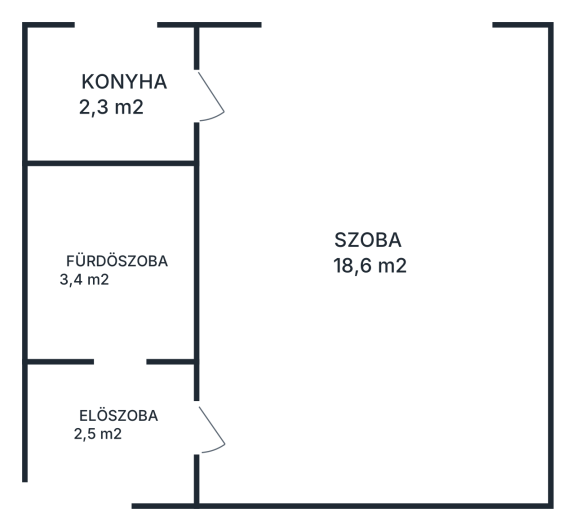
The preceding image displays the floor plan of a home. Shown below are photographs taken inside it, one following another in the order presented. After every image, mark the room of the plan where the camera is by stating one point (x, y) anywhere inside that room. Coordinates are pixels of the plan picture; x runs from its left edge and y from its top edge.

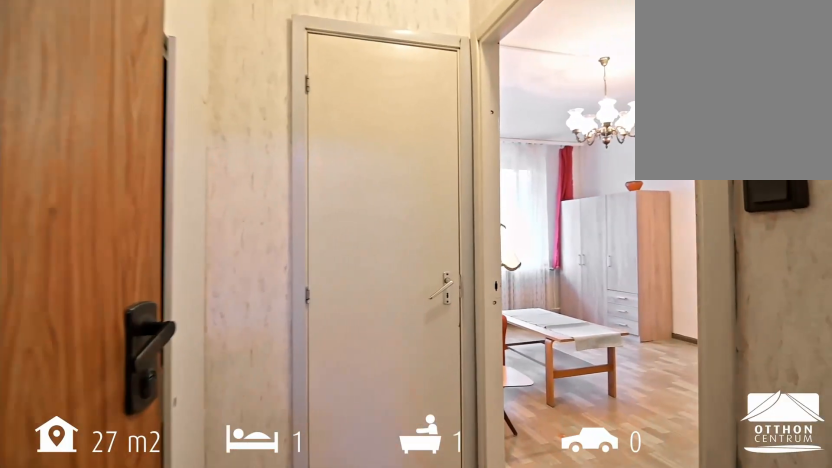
(116, 469)
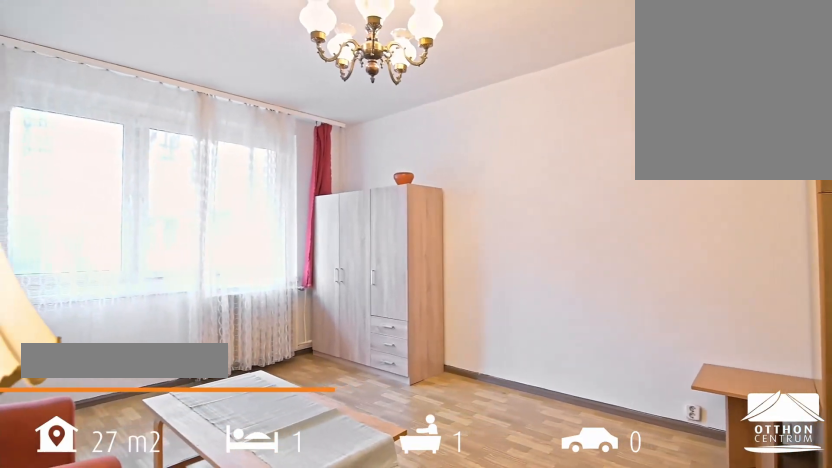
(384, 265)
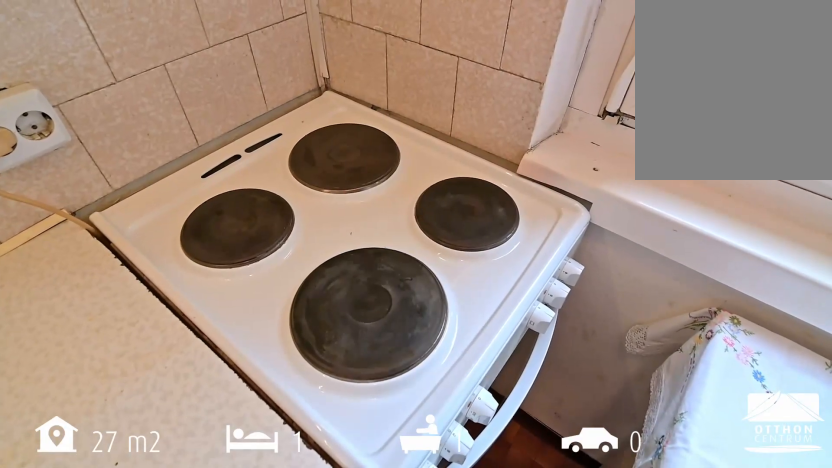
(115, 100)
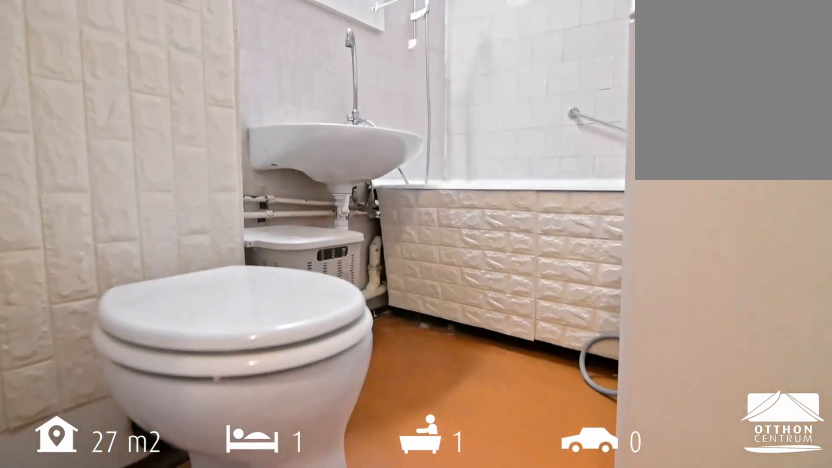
(111, 265)
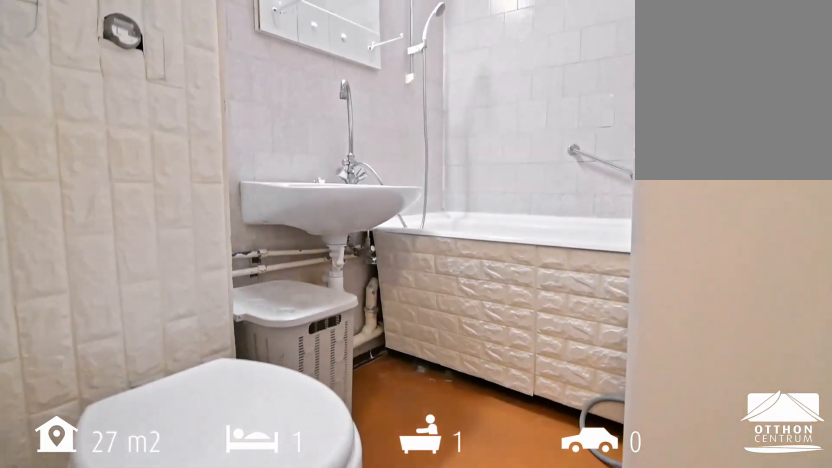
(111, 265)
